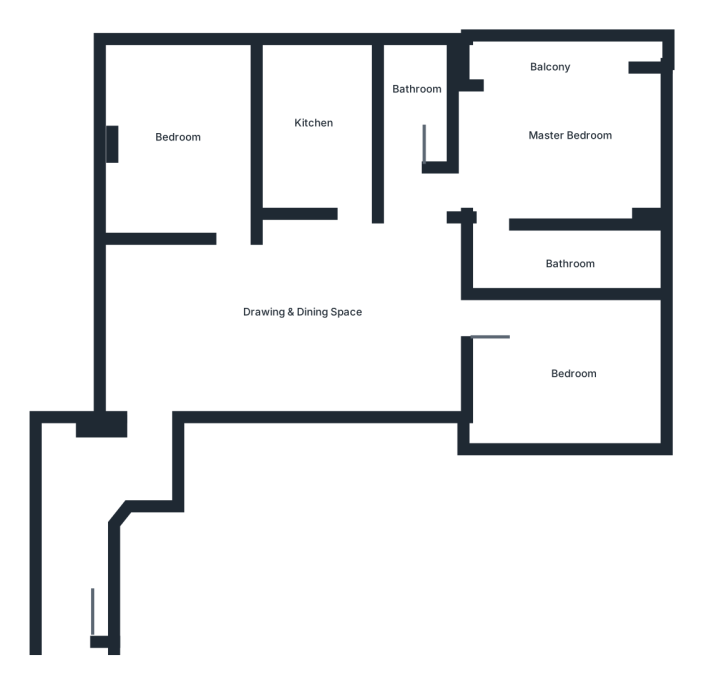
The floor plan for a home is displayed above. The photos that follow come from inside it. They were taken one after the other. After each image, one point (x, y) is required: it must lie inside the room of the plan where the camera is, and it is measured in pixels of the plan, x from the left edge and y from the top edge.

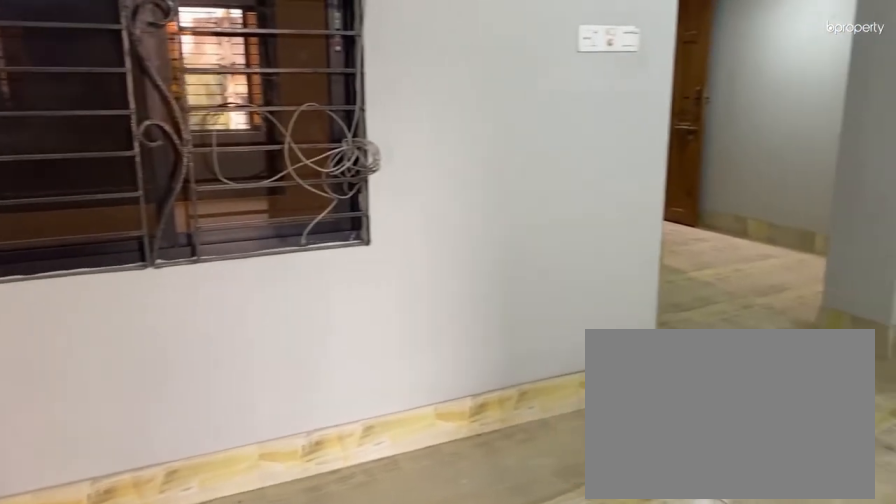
(297, 289)
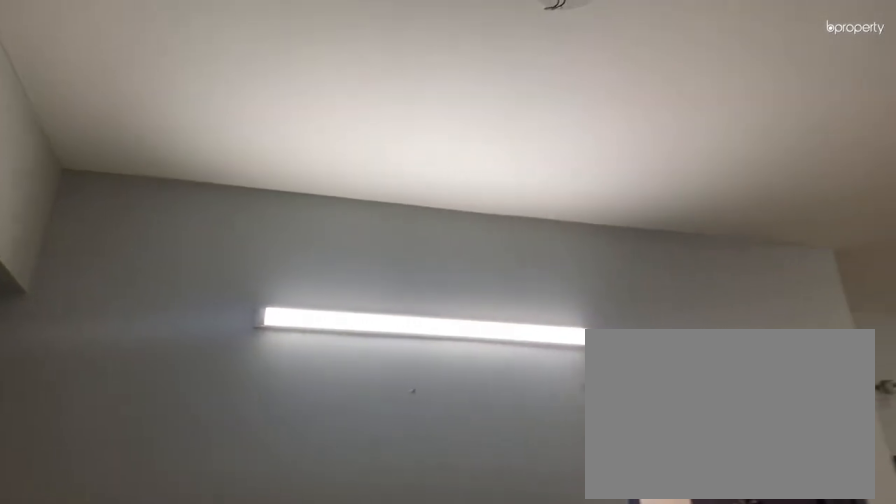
(298, 288)
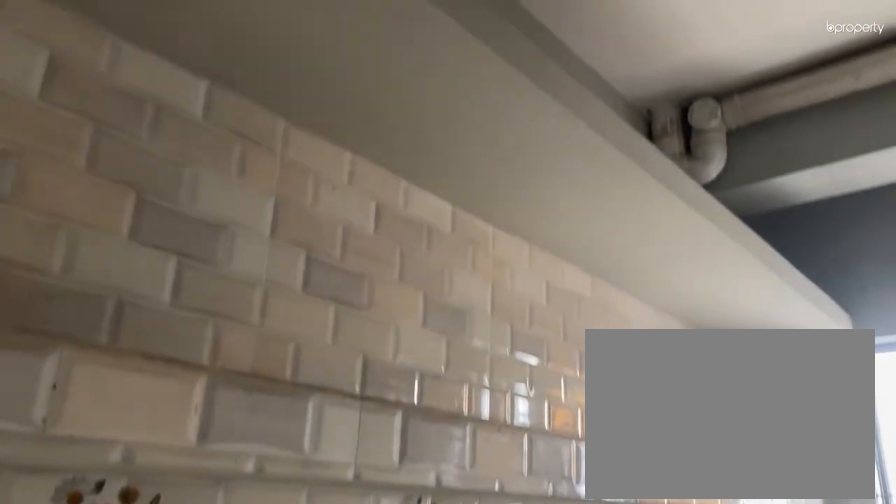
(321, 137)
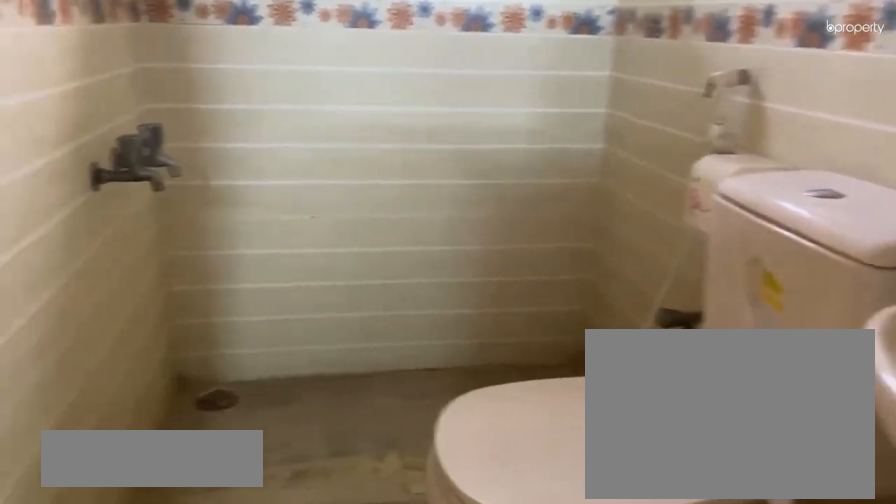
(409, 116)
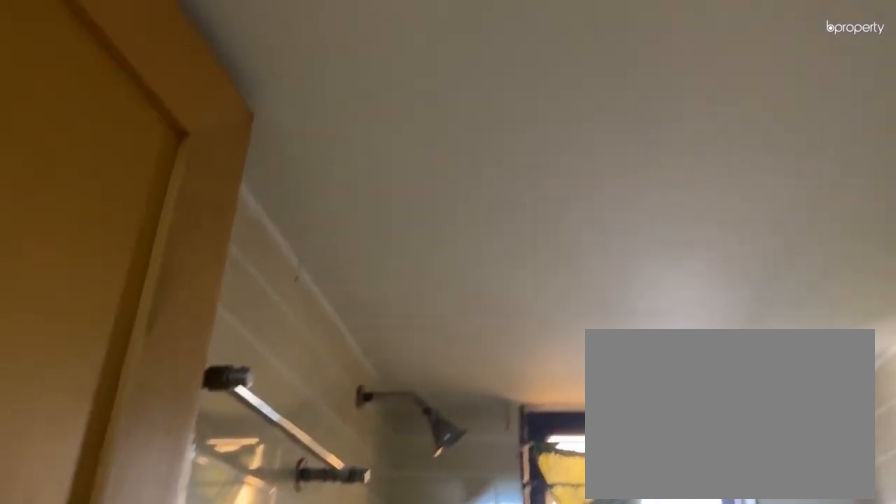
(409, 116)
